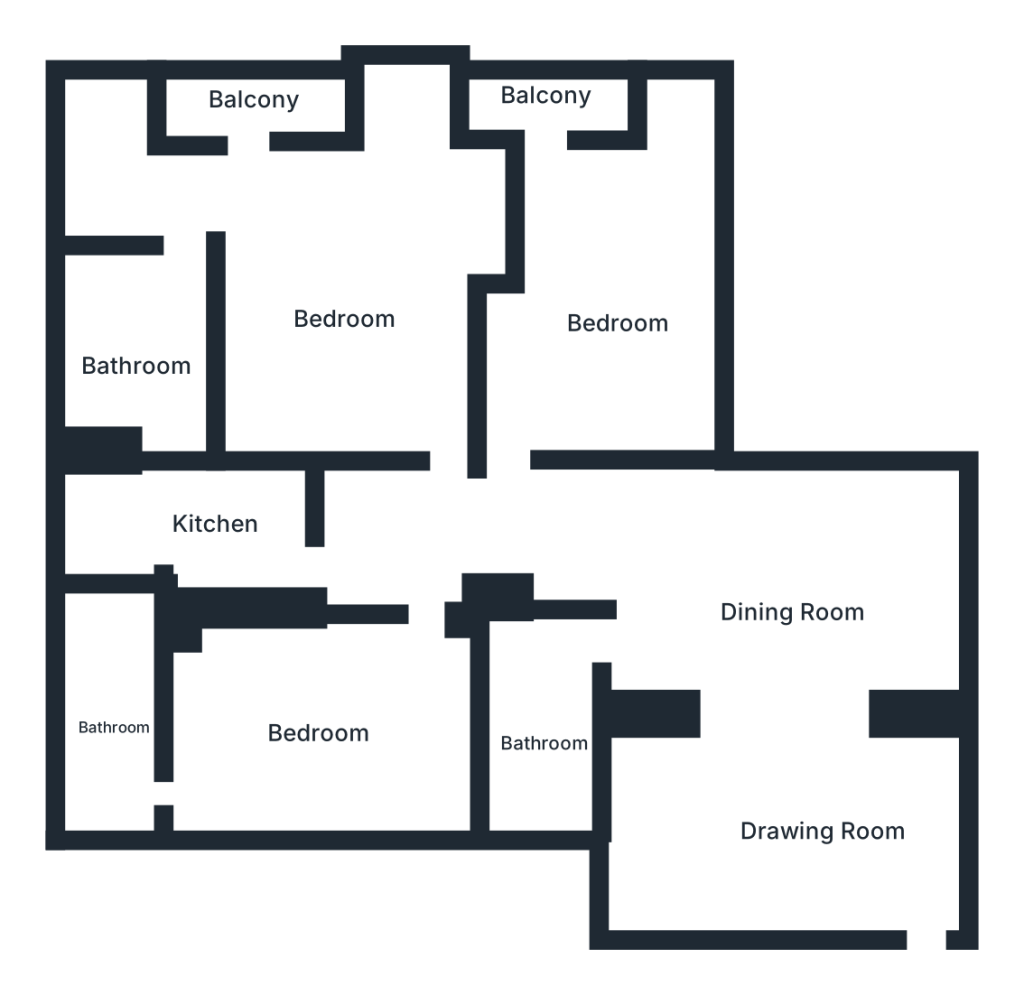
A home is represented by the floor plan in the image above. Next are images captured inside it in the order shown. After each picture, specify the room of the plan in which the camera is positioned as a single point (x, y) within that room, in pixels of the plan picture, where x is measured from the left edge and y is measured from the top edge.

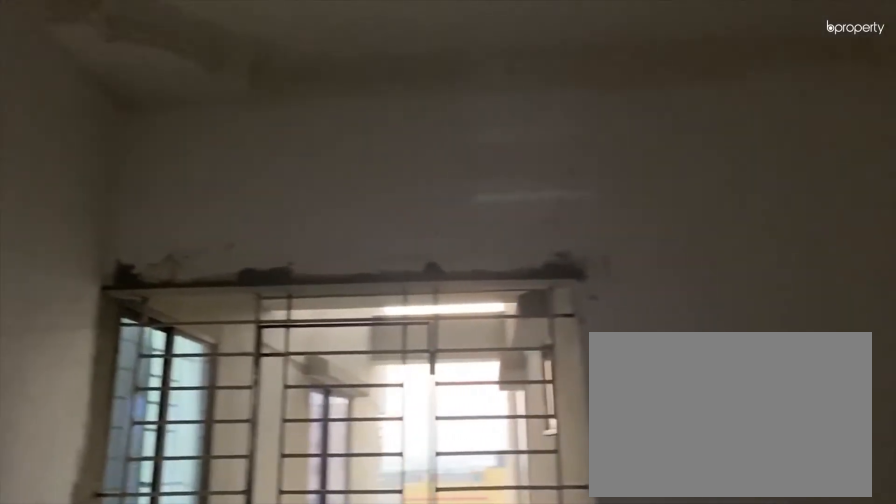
(798, 808)
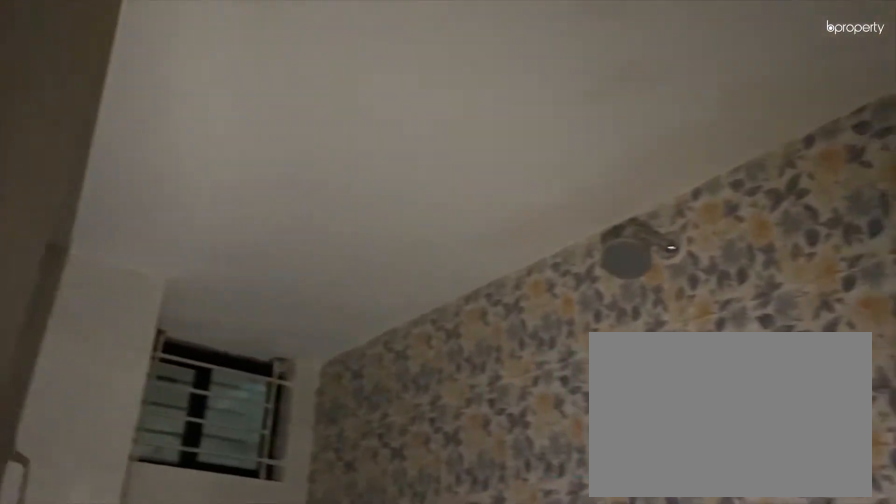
(548, 737)
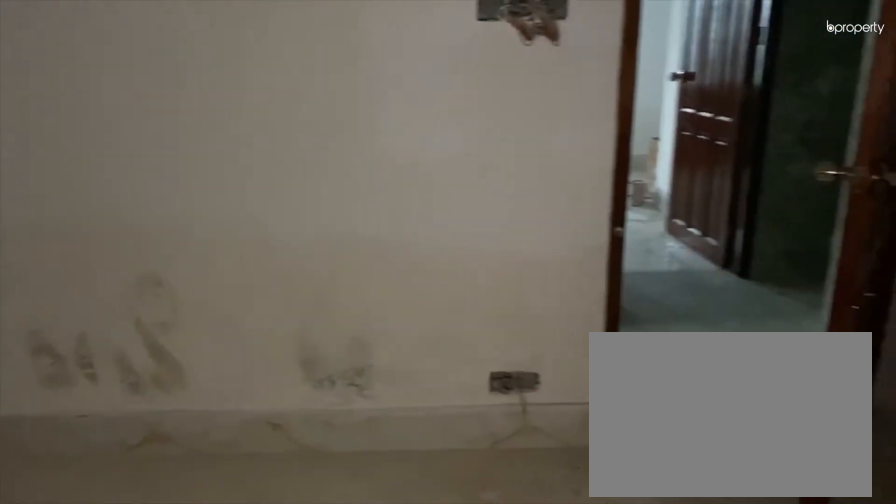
(321, 737)
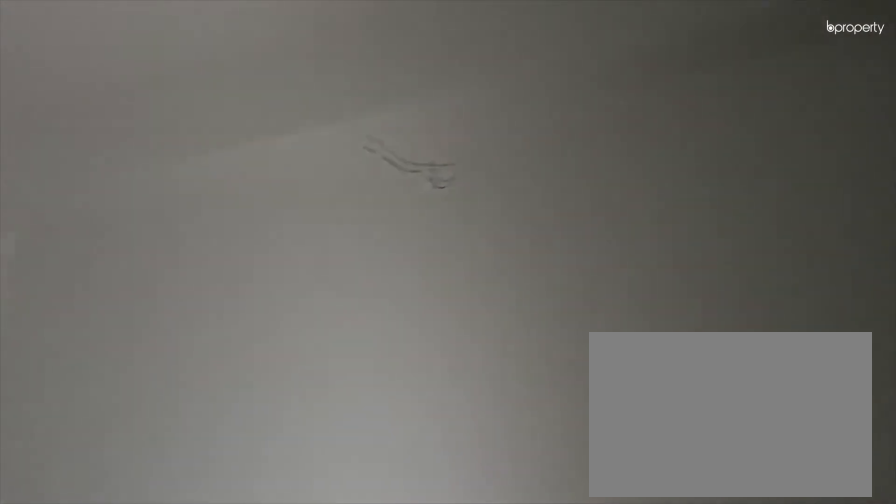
(321, 737)
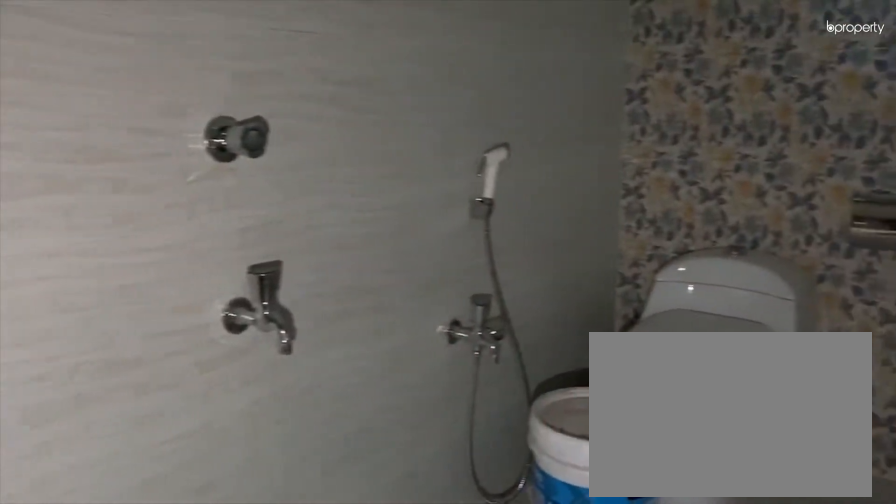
(116, 733)
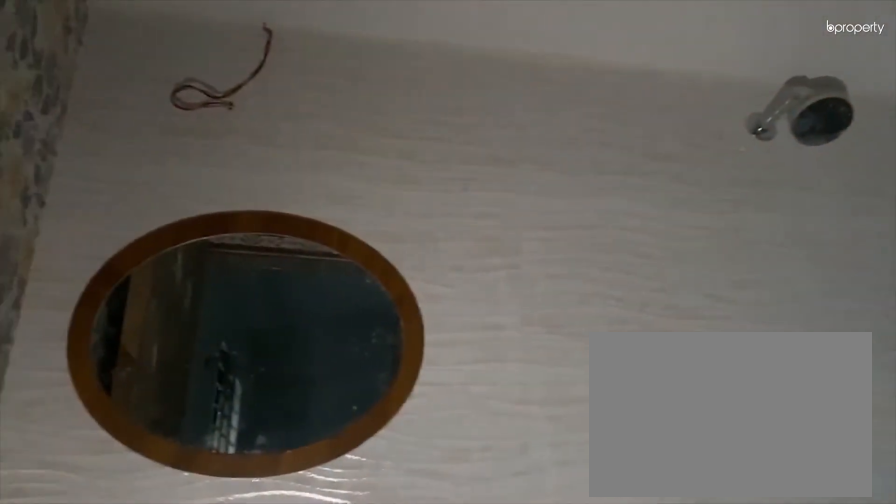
(116, 733)
